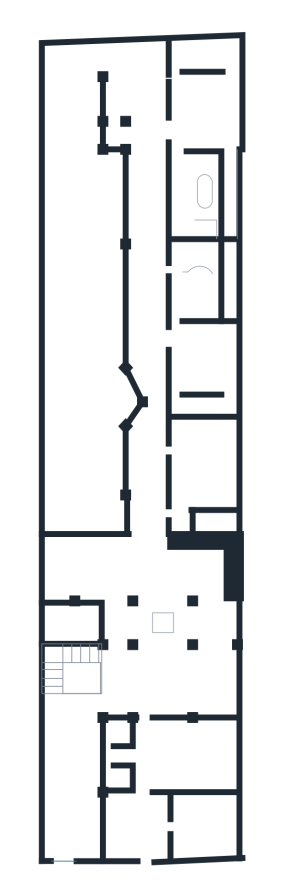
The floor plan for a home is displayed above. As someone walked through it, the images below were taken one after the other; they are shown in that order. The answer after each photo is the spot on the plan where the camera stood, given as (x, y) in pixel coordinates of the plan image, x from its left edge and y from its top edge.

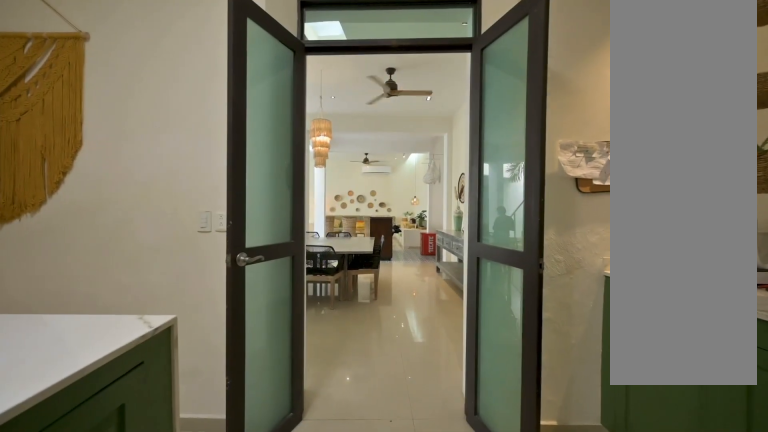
(216, 704)
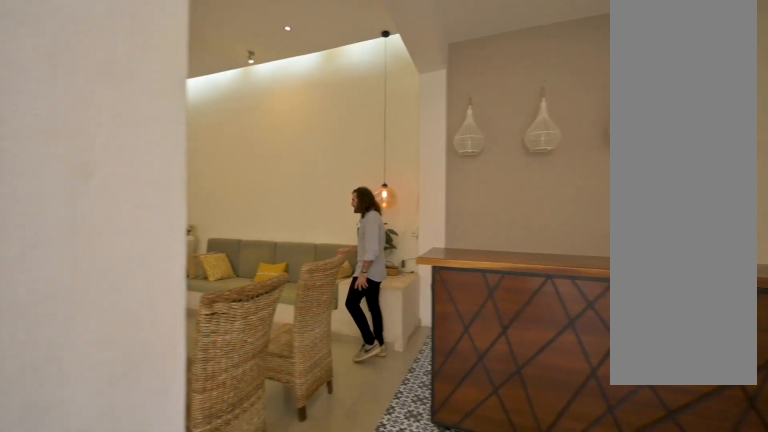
(224, 593)
